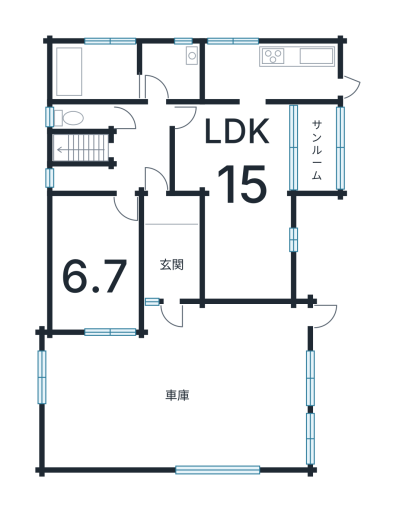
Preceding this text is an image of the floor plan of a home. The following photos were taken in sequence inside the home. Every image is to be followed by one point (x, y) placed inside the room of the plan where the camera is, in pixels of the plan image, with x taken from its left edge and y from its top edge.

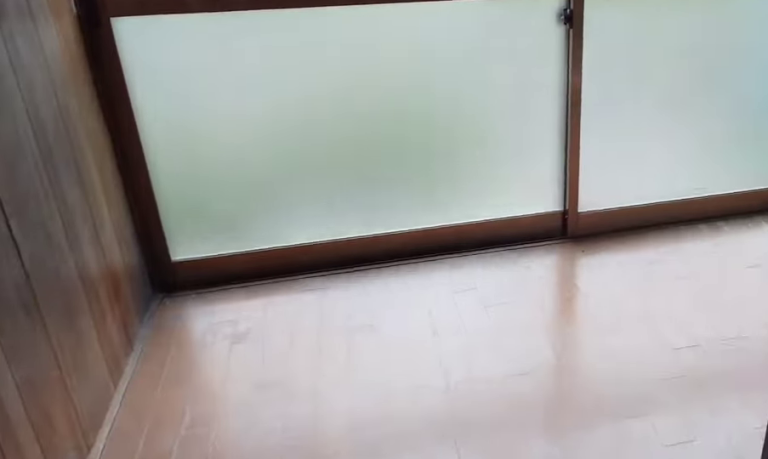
(322, 152)
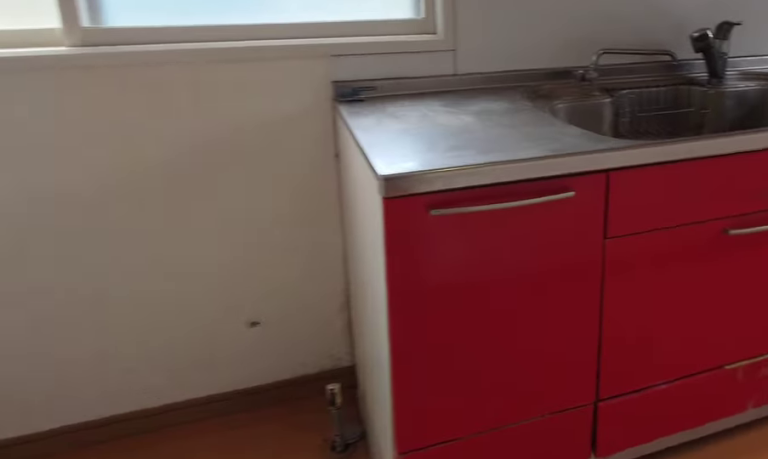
(267, 63)
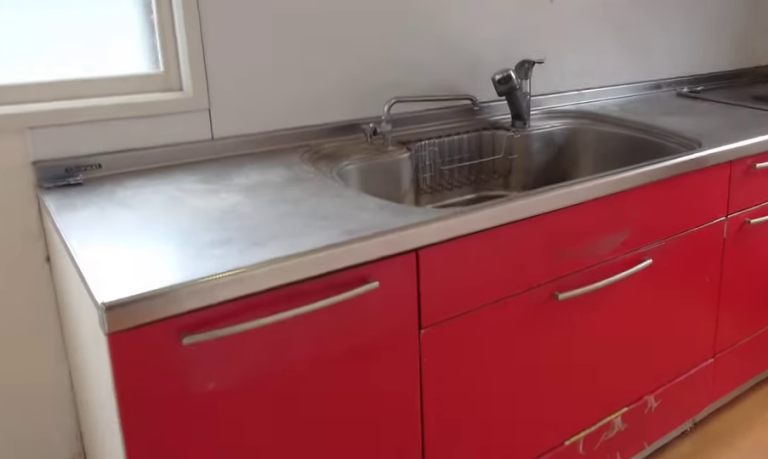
(267, 63)
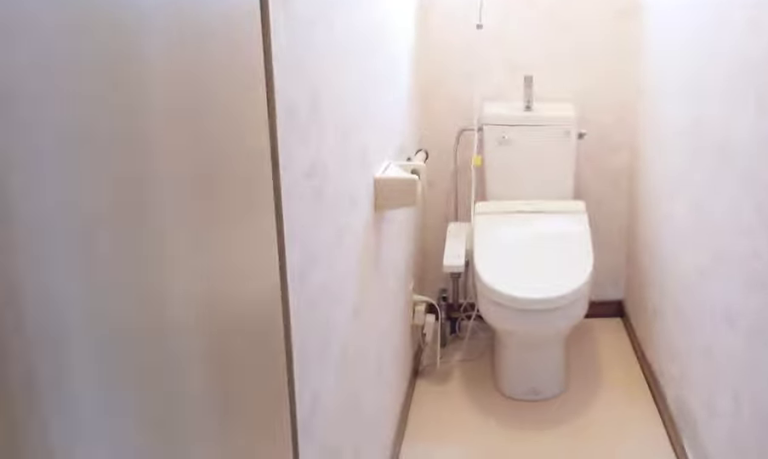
(79, 119)
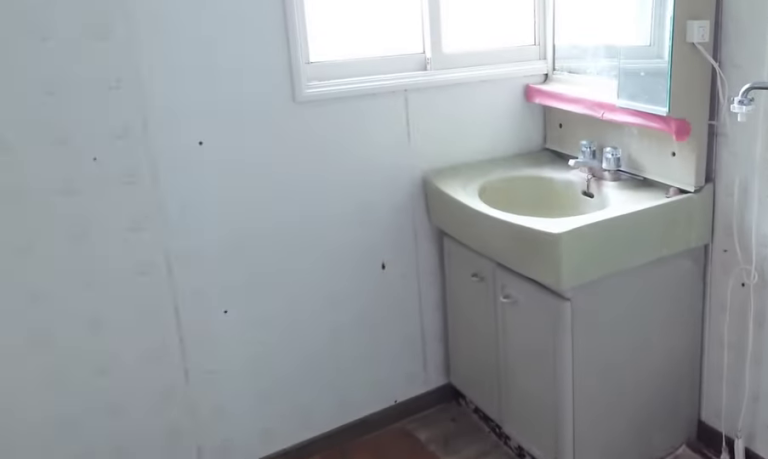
(175, 67)
